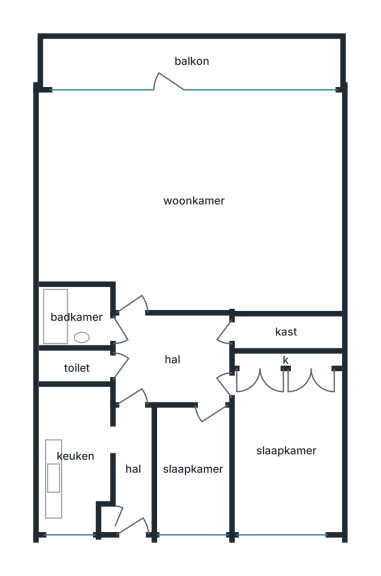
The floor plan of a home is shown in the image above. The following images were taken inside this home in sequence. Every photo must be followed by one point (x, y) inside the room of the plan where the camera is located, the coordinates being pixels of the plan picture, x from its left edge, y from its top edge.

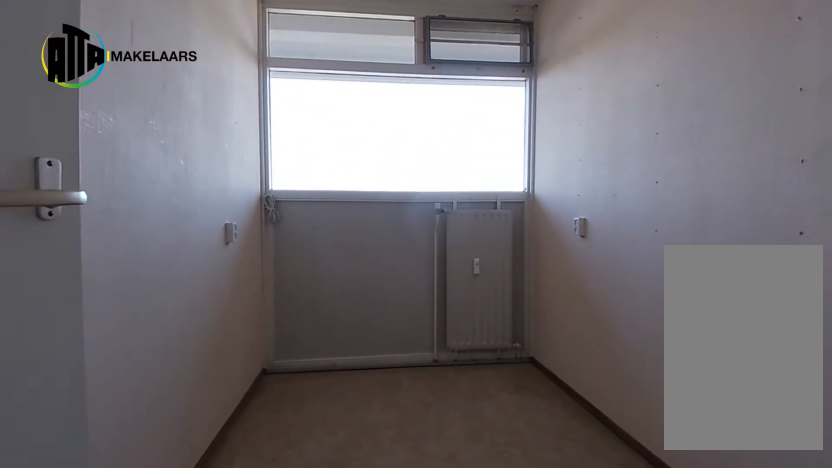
(192, 468)
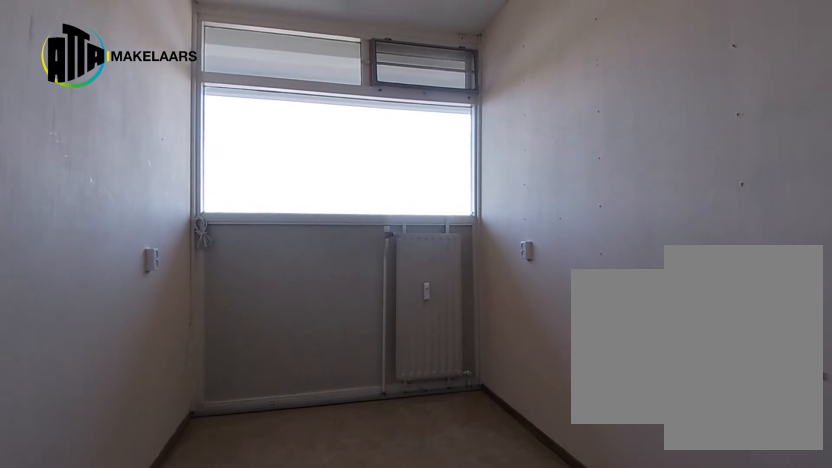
(192, 468)
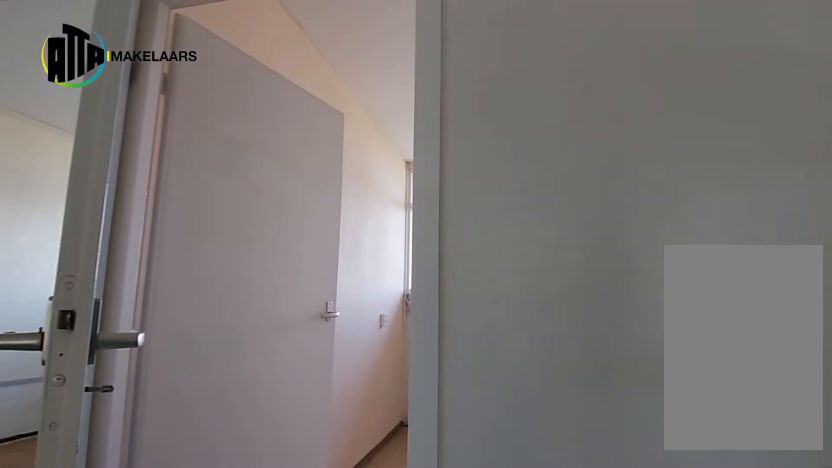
(172, 358)
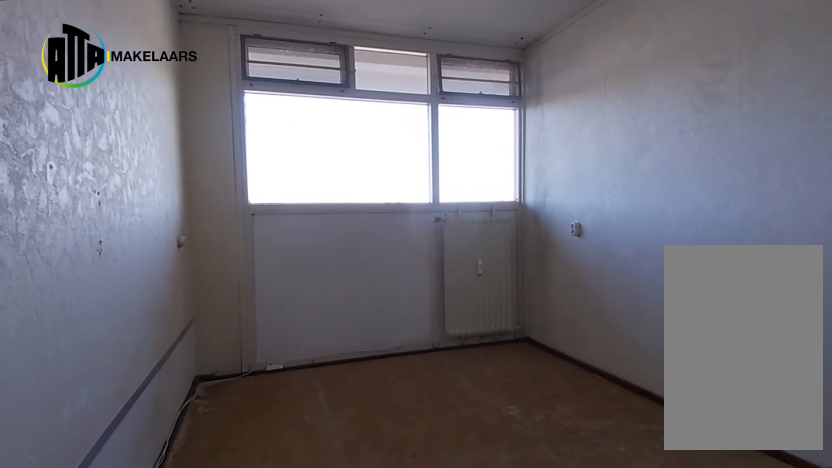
(286, 449)
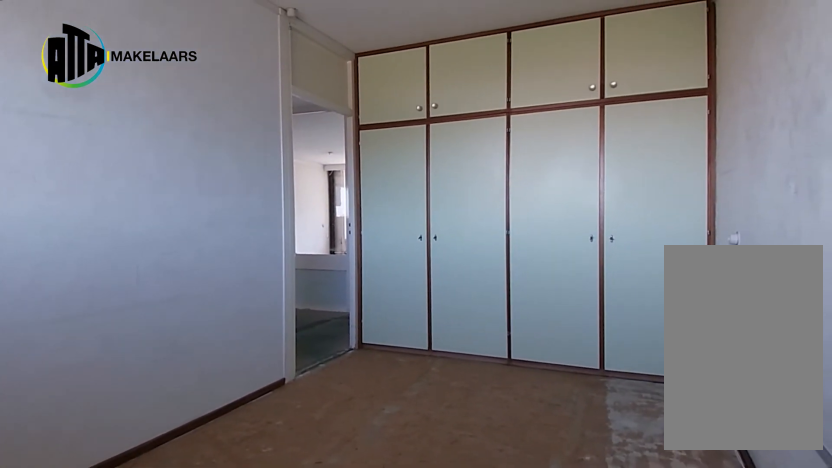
(286, 449)
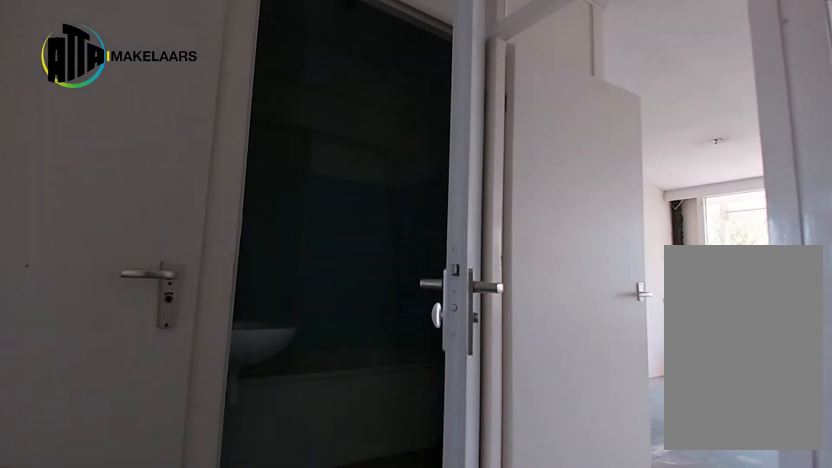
(173, 358)
